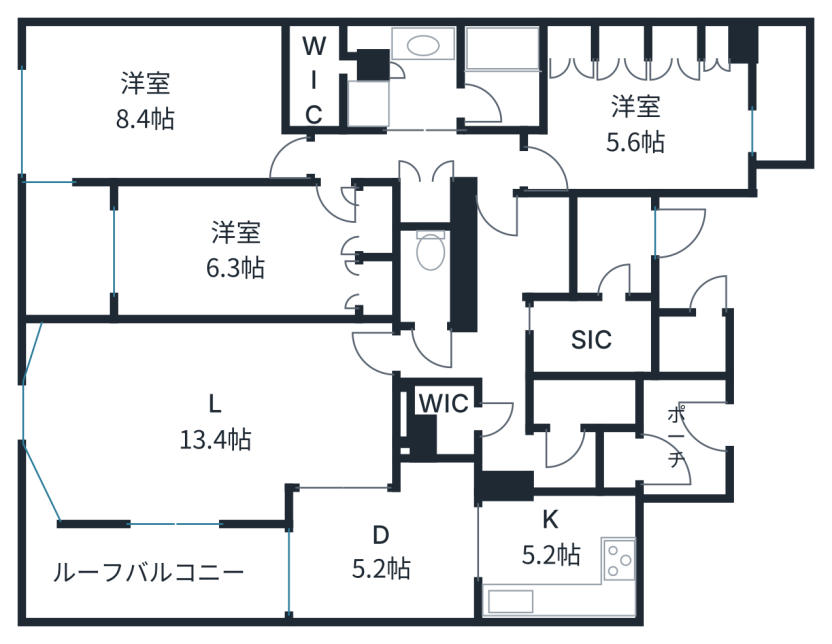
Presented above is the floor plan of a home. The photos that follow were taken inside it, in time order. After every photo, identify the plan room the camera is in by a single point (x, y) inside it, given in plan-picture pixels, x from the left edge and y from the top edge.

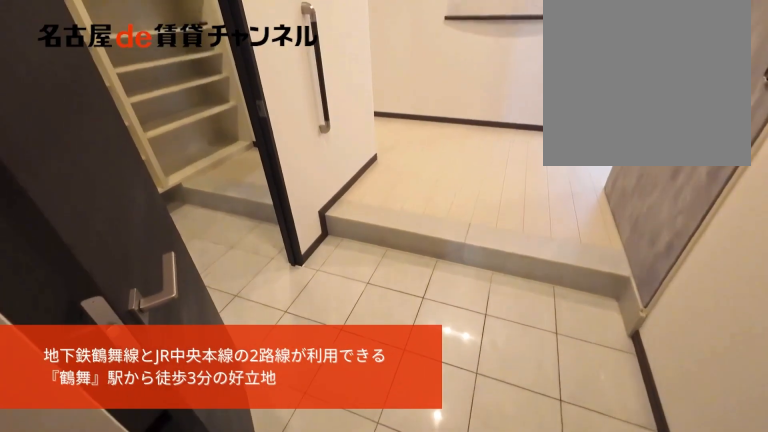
(612, 245)
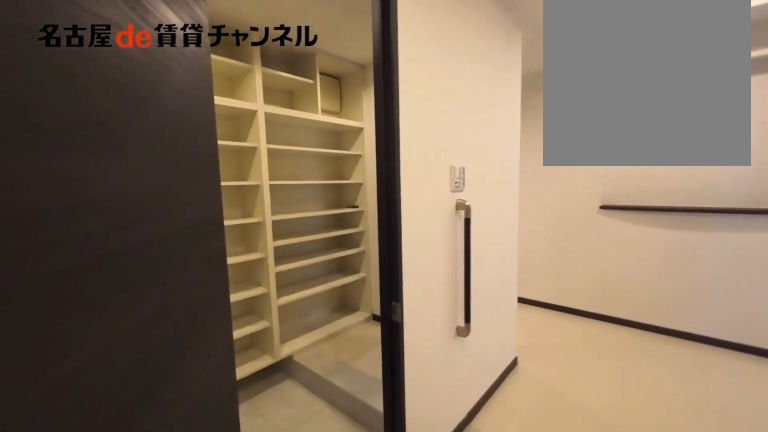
(612, 245)
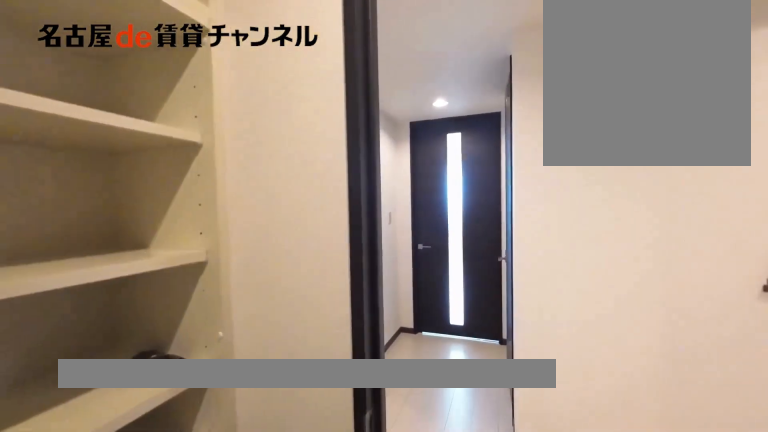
(592, 337)
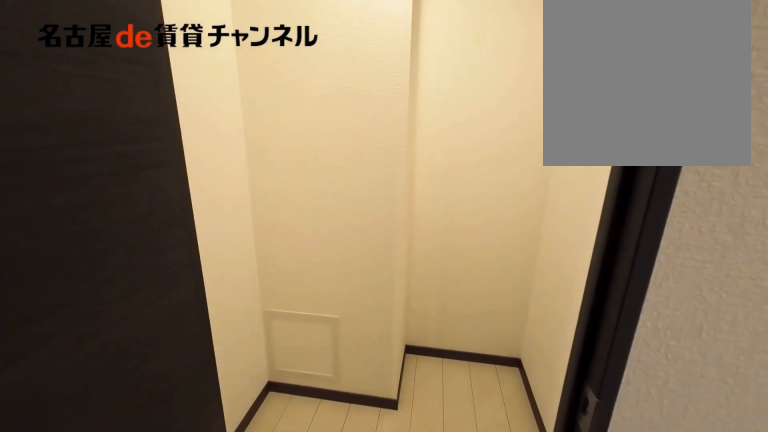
(450, 418)
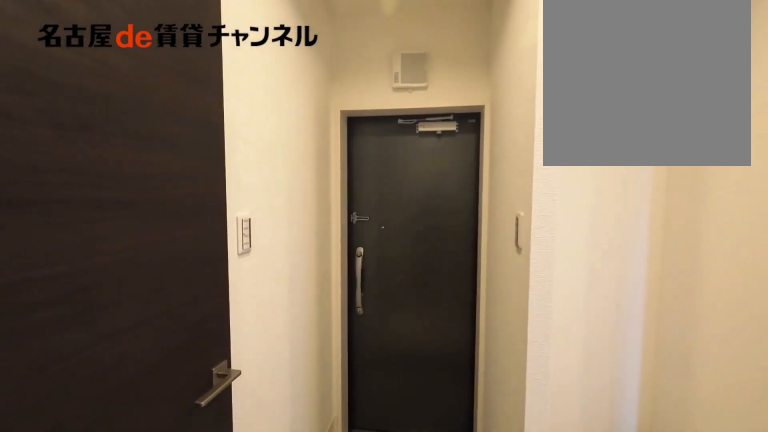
(530, 440)
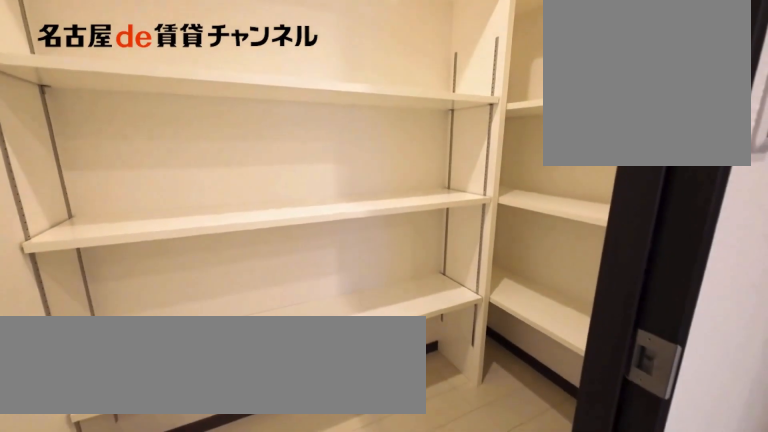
(583, 403)
